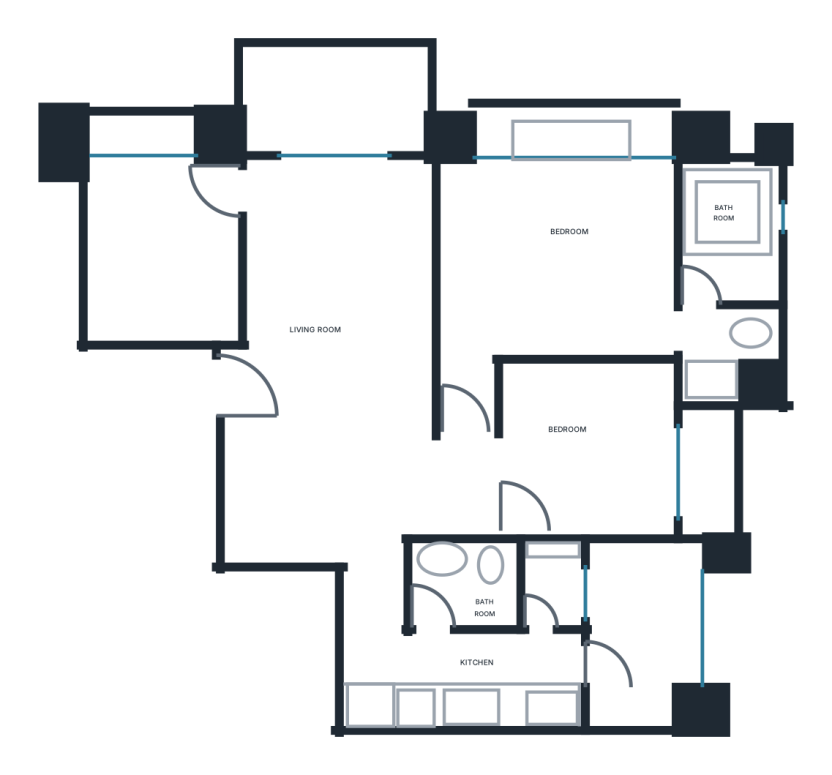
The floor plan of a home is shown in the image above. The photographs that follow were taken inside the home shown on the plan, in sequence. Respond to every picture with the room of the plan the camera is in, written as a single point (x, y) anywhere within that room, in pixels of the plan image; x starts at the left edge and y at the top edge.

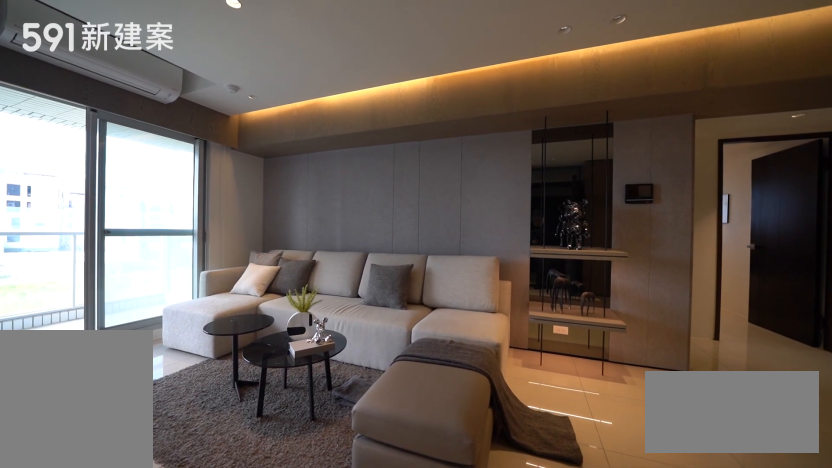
(335, 286)
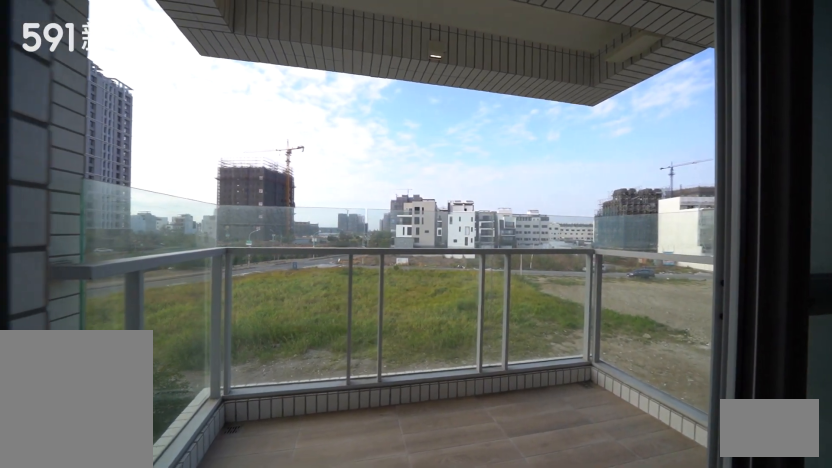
(330, 101)
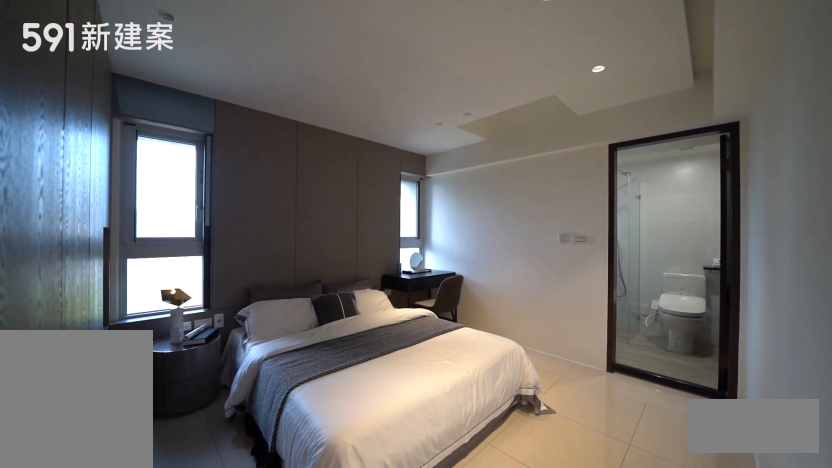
(544, 270)
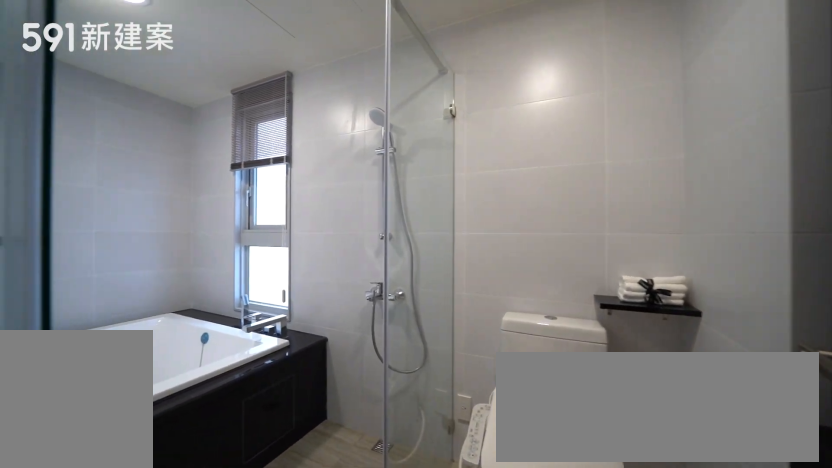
(730, 280)
